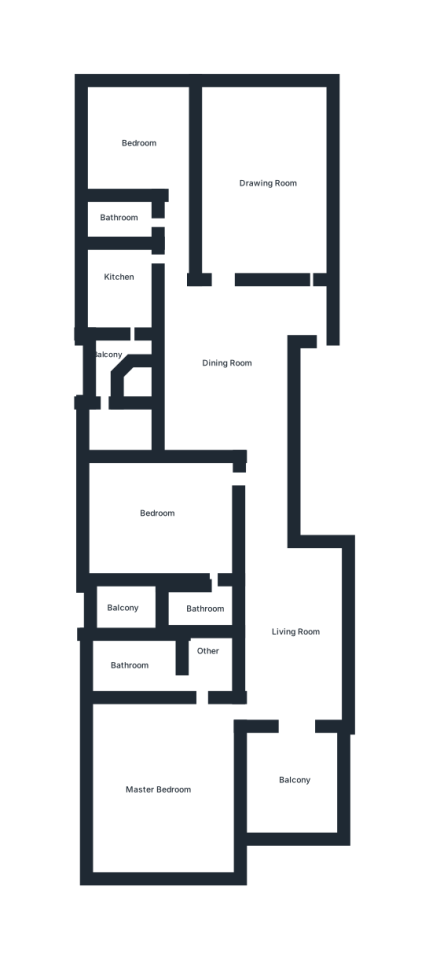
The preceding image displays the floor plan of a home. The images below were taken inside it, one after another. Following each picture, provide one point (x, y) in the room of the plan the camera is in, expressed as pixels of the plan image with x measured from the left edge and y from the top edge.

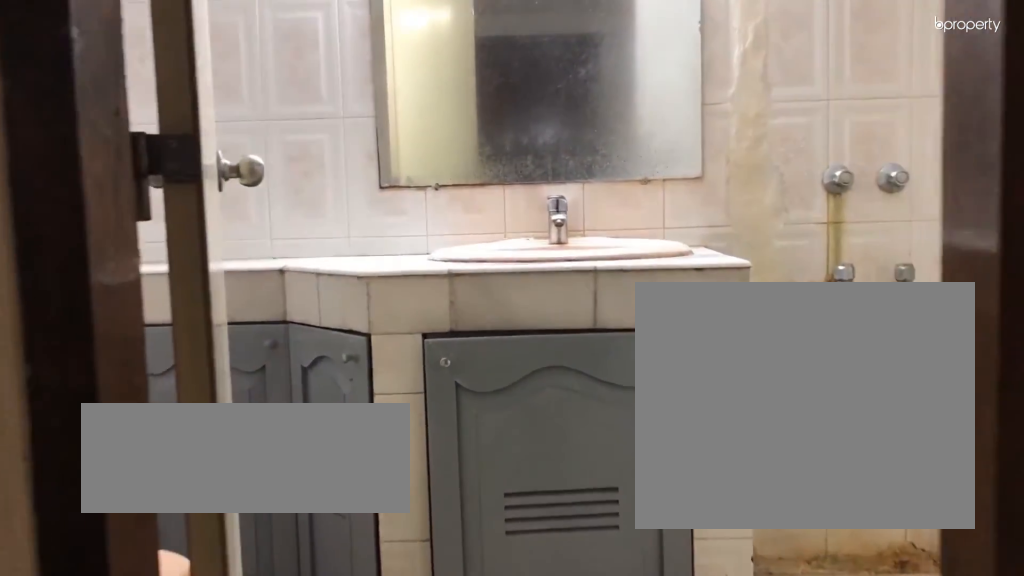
(200, 610)
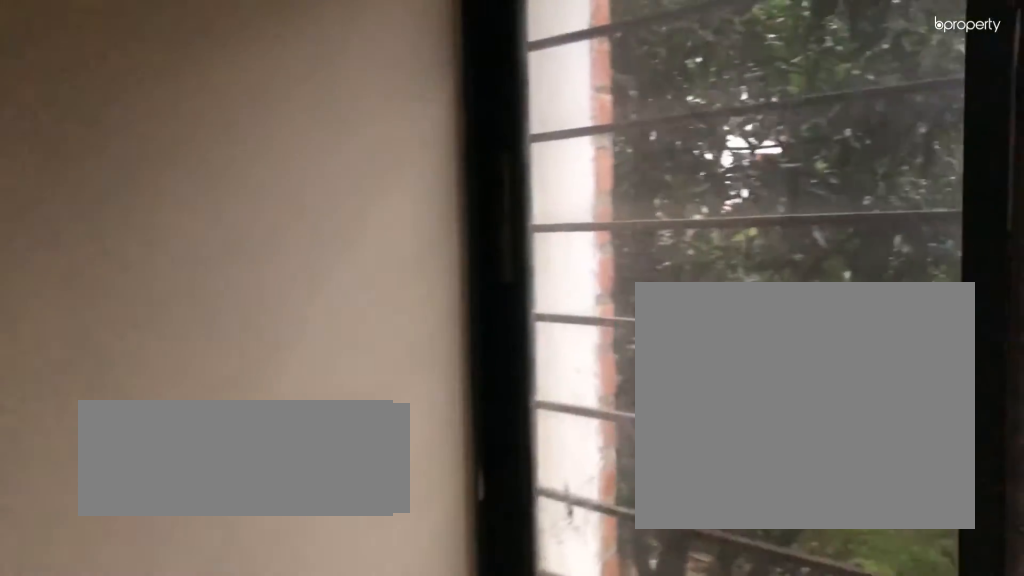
(133, 607)
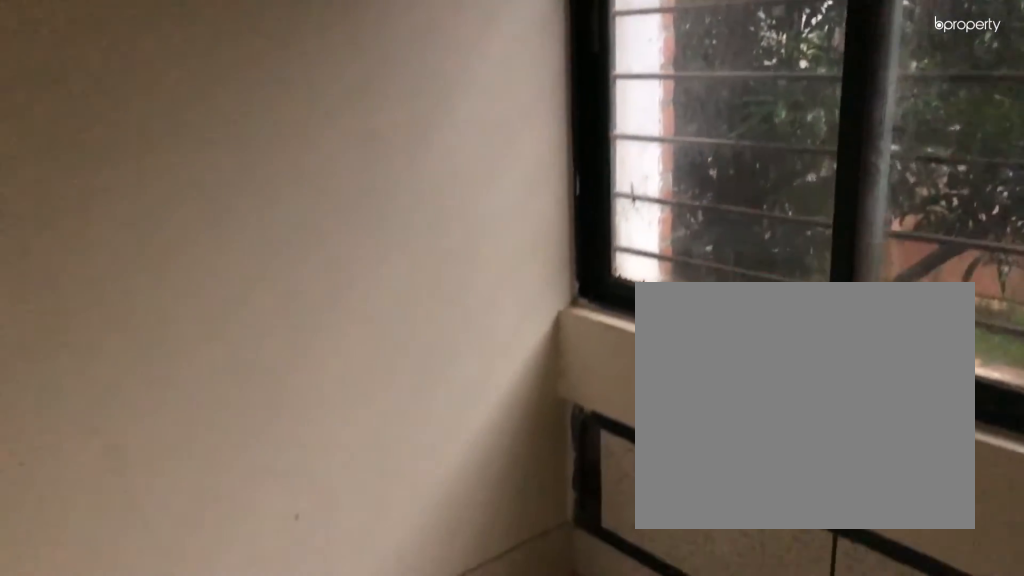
(133, 607)
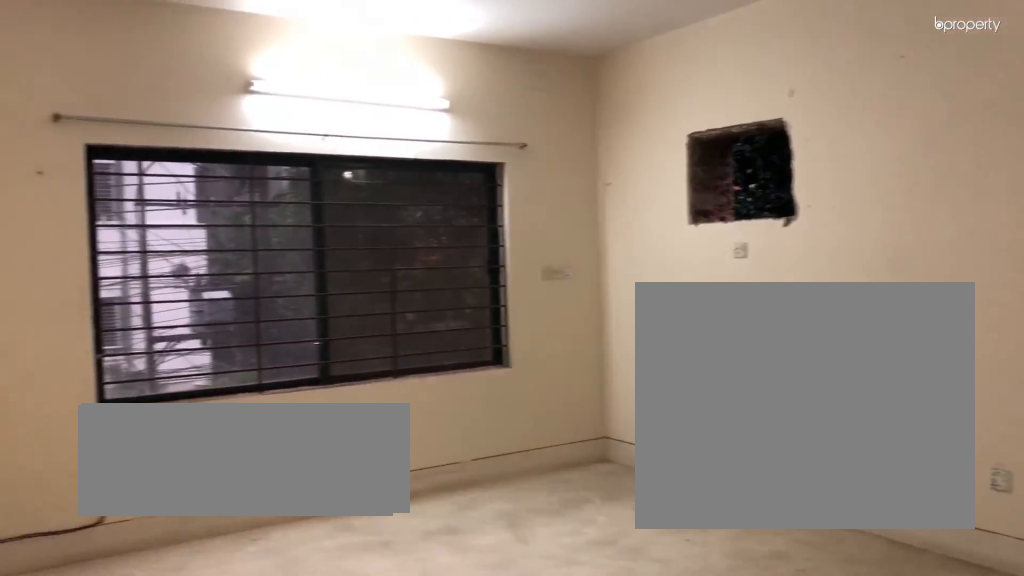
(162, 781)
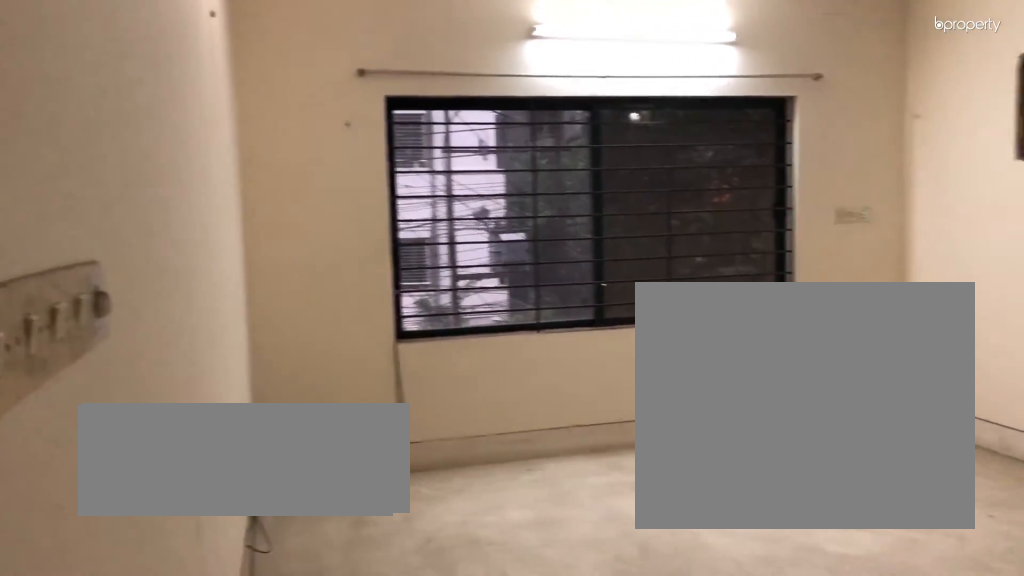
(162, 781)
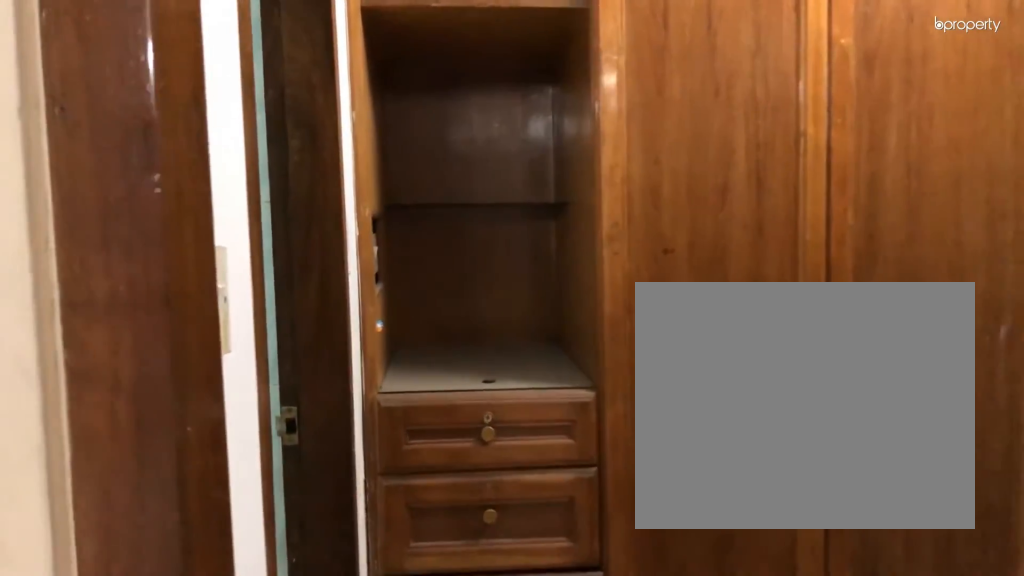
(207, 664)
